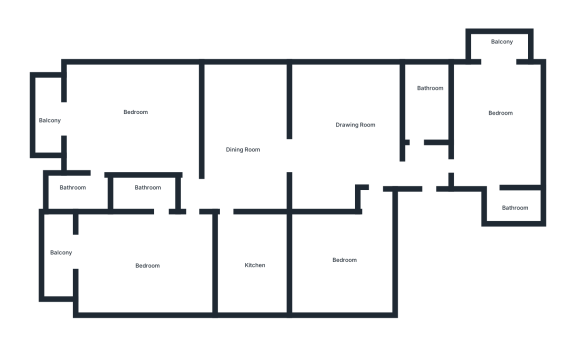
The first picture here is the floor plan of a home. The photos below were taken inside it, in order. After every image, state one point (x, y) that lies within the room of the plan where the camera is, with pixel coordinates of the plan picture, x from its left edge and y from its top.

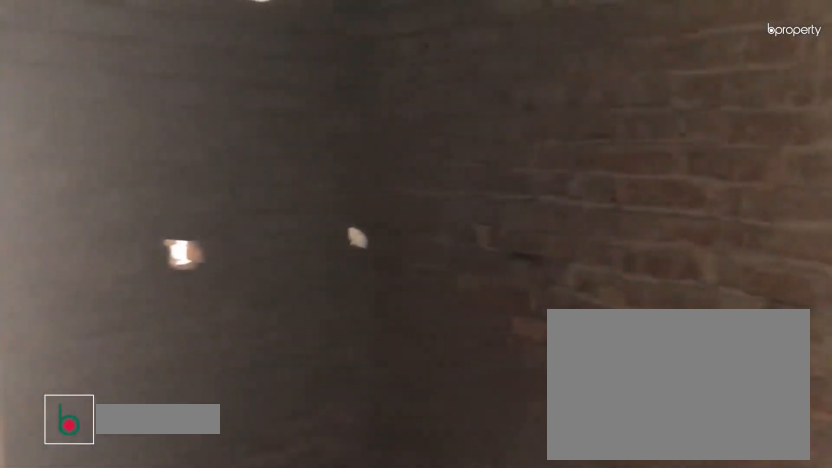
(148, 194)
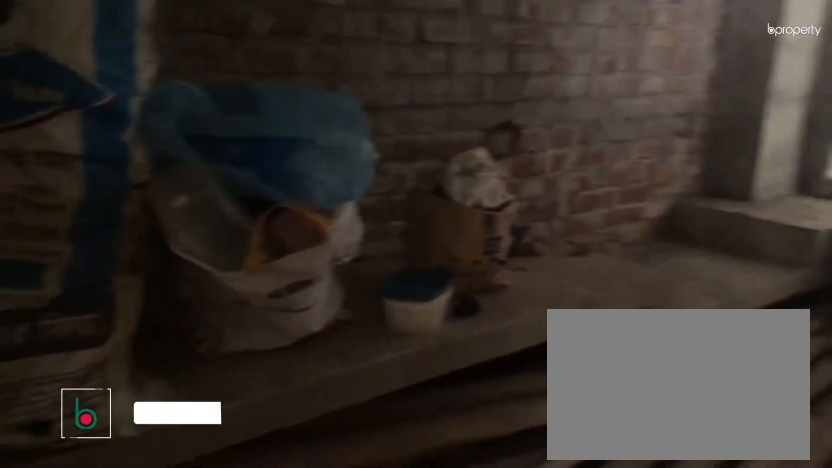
(252, 261)
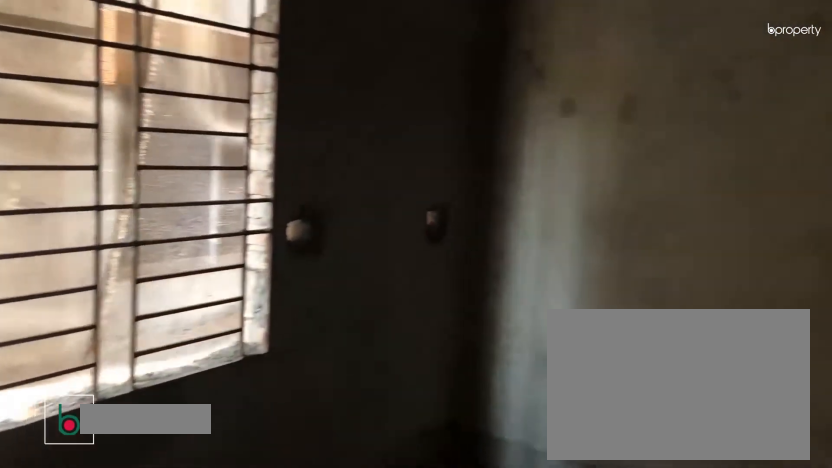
(353, 254)
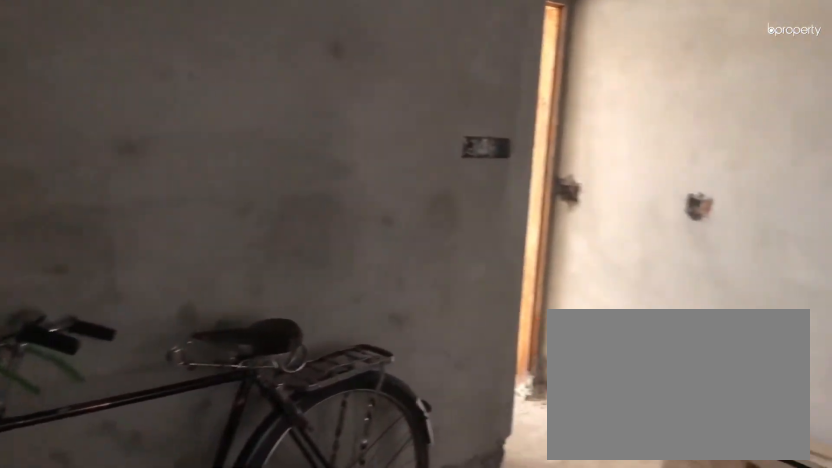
(353, 254)
